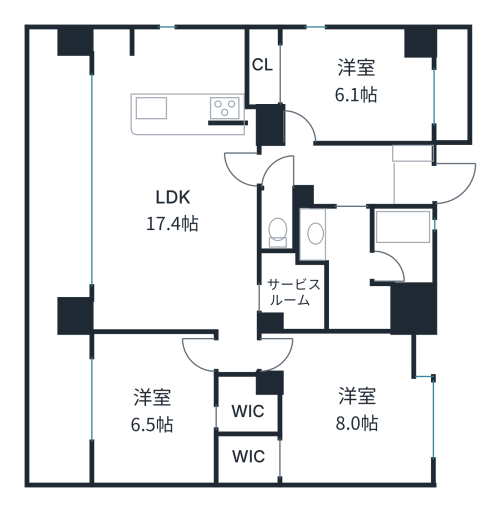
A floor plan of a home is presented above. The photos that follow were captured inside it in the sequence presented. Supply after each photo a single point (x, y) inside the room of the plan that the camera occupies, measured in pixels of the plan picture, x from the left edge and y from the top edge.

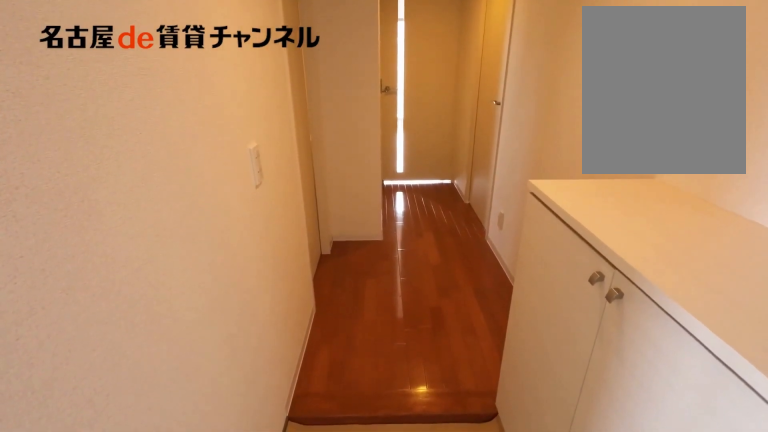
(410, 176)
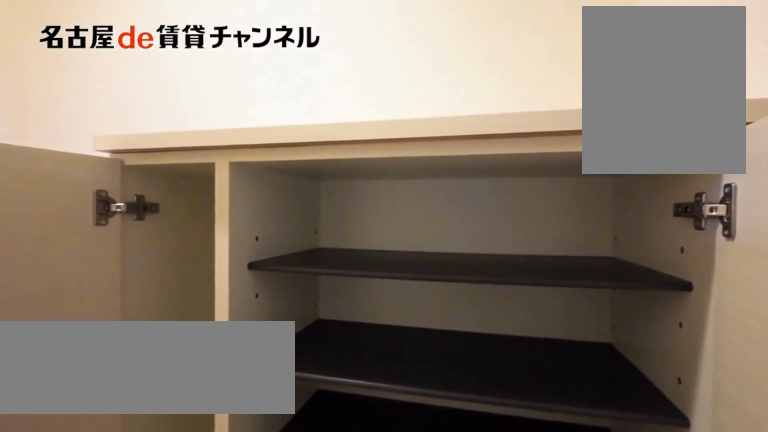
(410, 176)
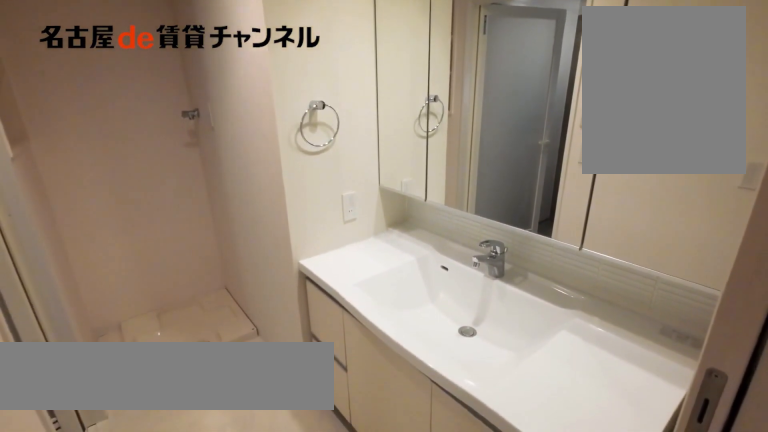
(346, 265)
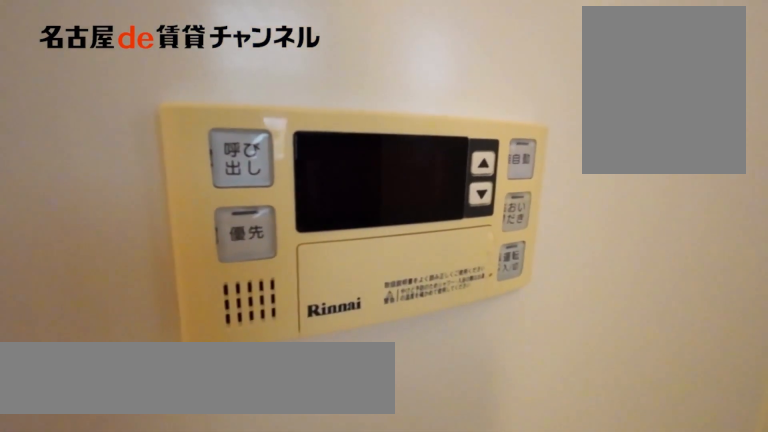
(401, 245)
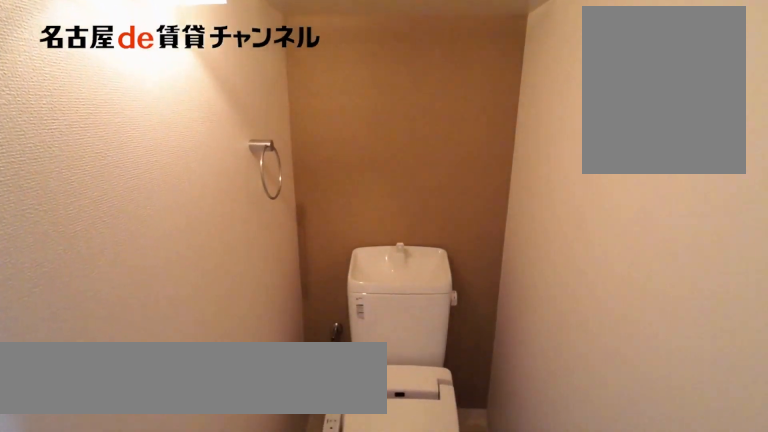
(277, 219)
